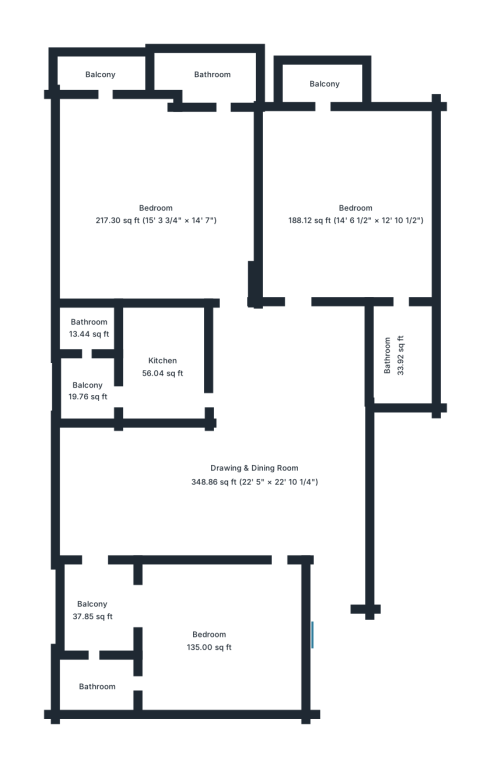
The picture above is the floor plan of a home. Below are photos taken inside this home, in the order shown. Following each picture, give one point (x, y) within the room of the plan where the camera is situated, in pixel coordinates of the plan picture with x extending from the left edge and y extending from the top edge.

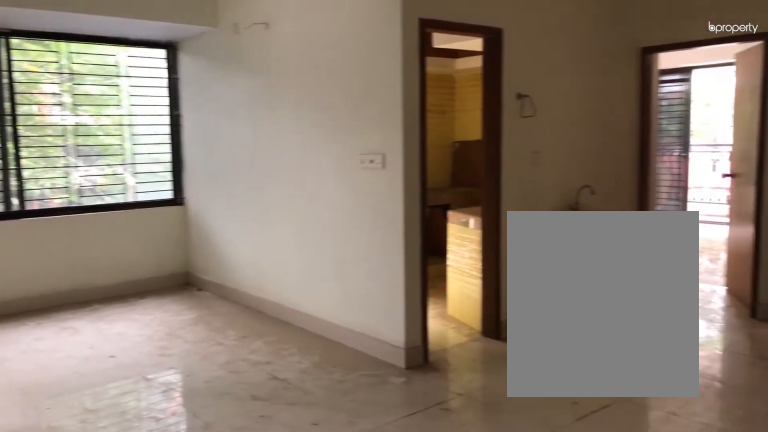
(255, 476)
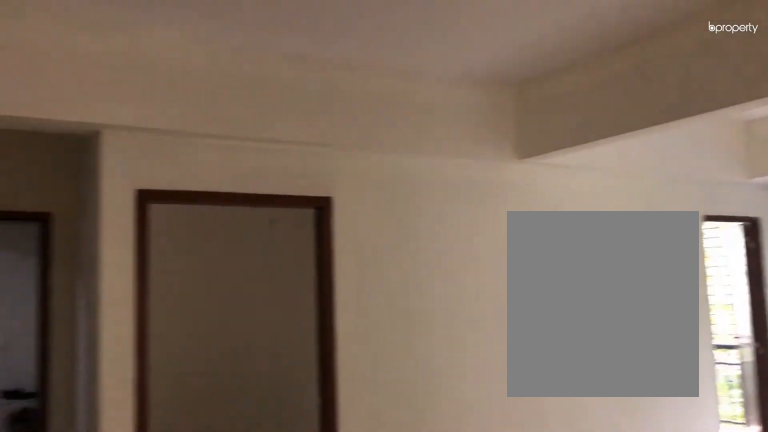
(255, 477)
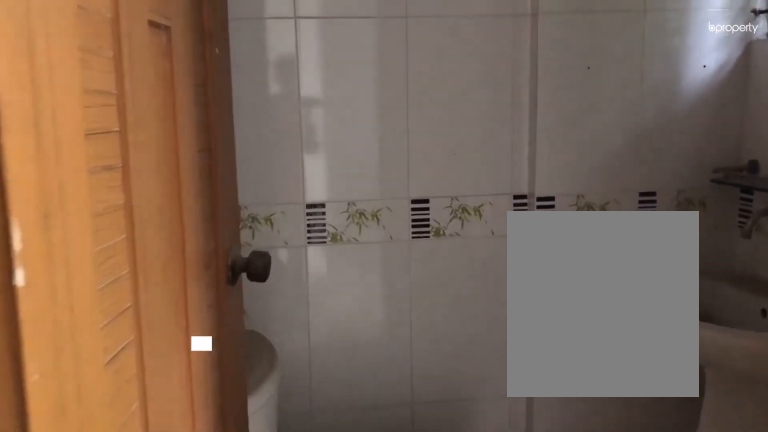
(101, 682)
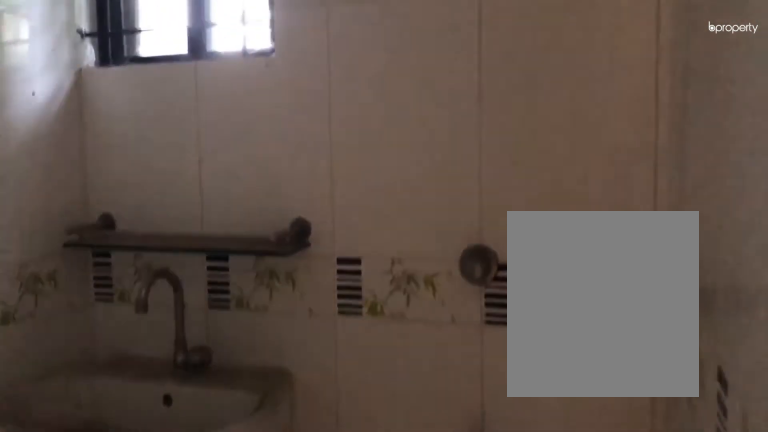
(101, 682)
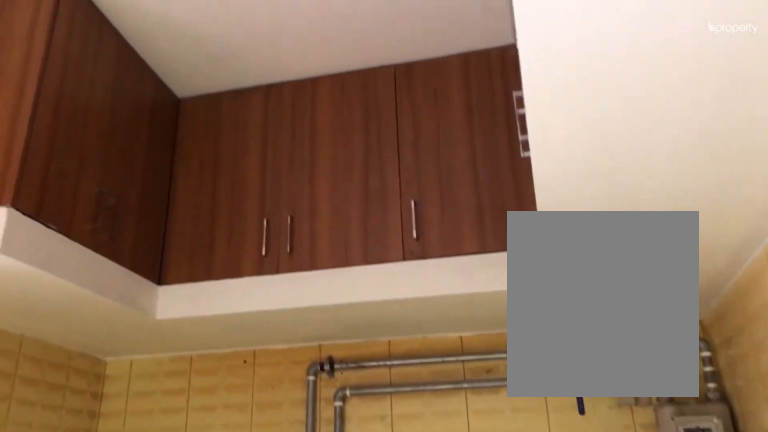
(161, 357)
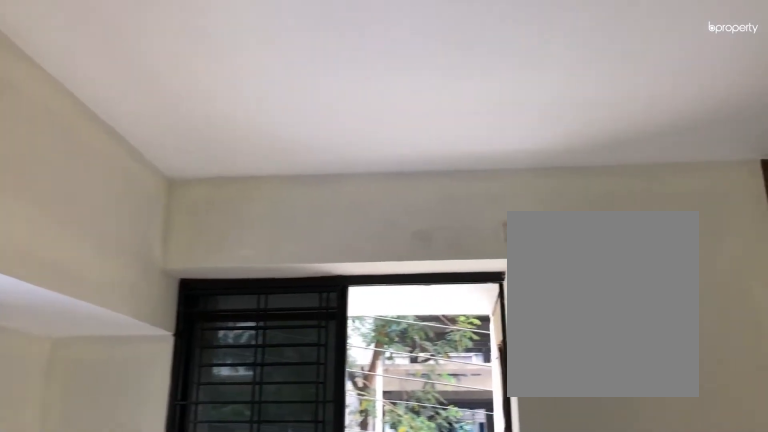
(154, 212)
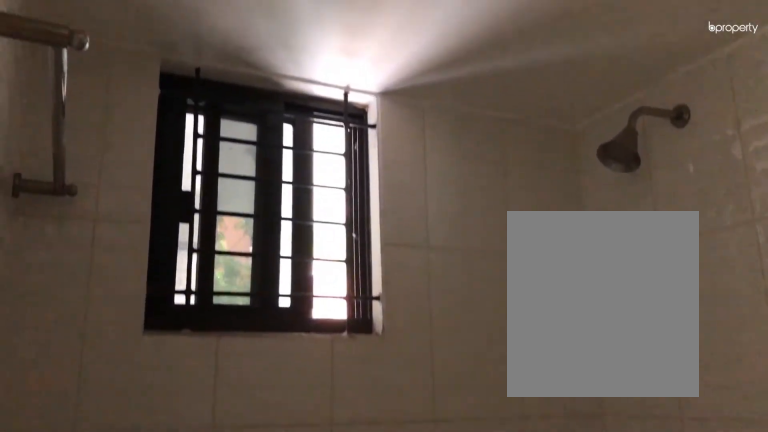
(213, 84)
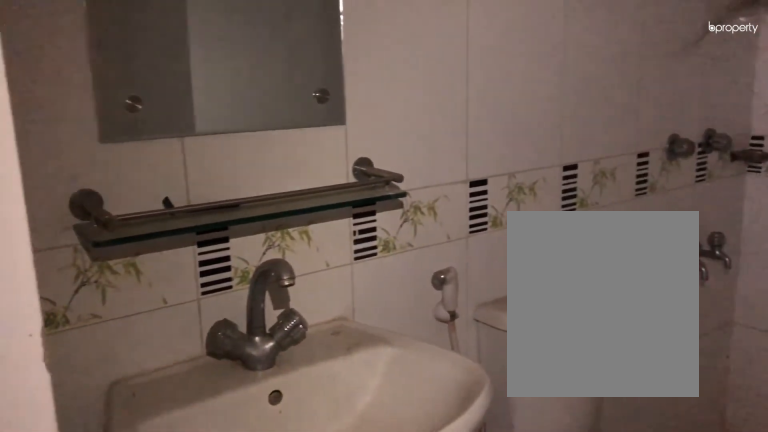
(402, 357)
